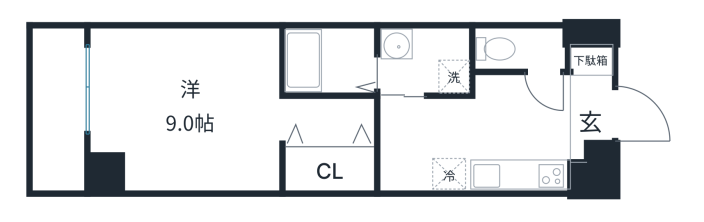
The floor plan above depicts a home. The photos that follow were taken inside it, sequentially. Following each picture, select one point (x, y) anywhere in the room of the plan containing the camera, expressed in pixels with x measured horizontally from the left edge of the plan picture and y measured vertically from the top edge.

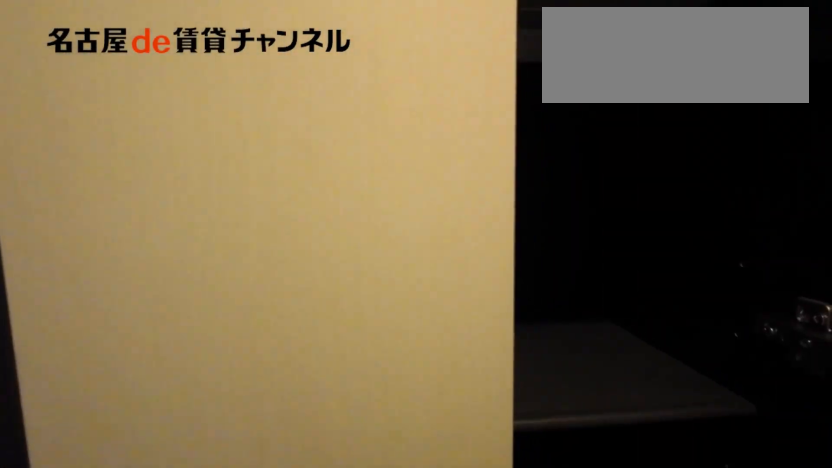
(590, 104)
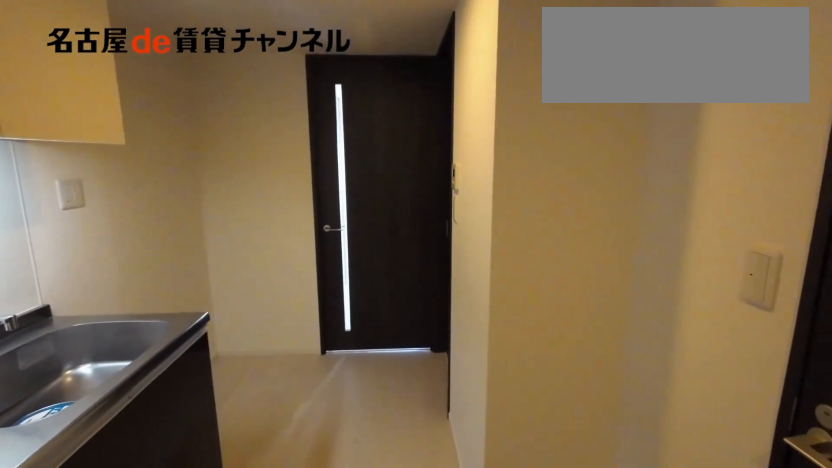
(590, 104)
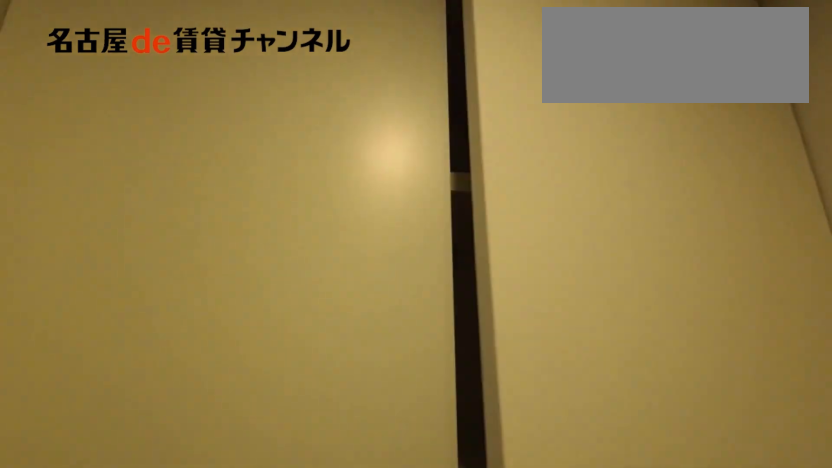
(520, 49)
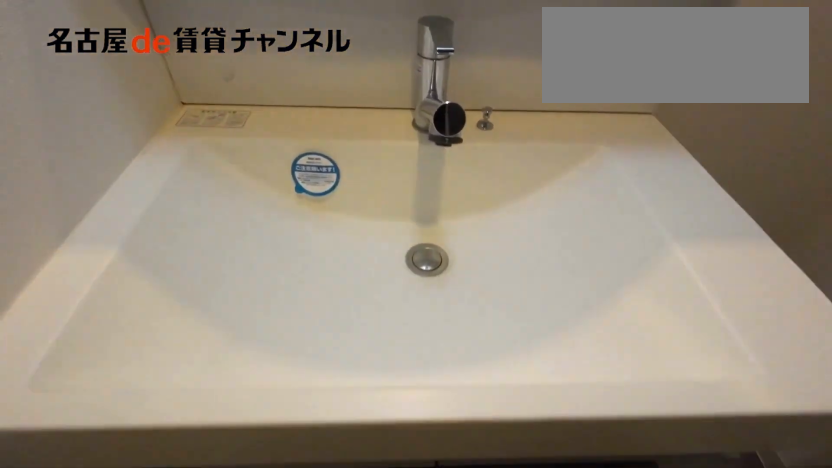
(426, 60)
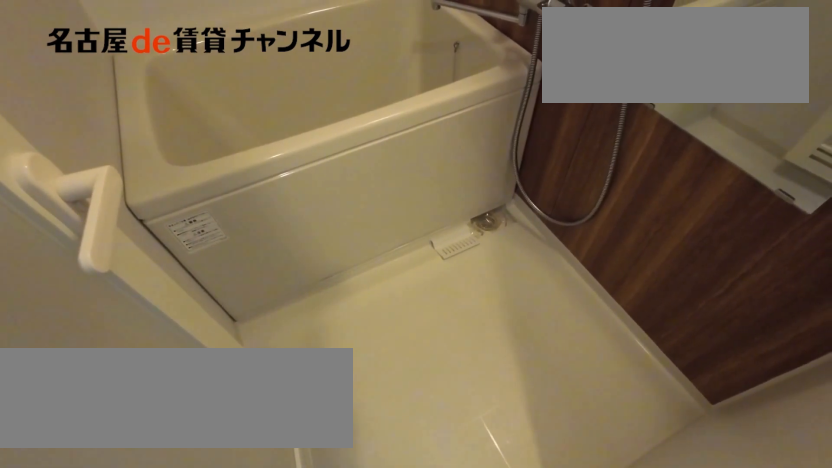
(329, 60)
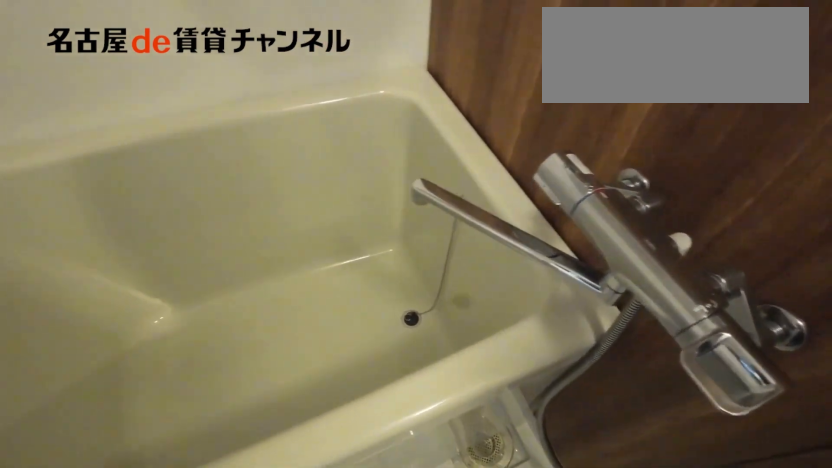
(329, 60)
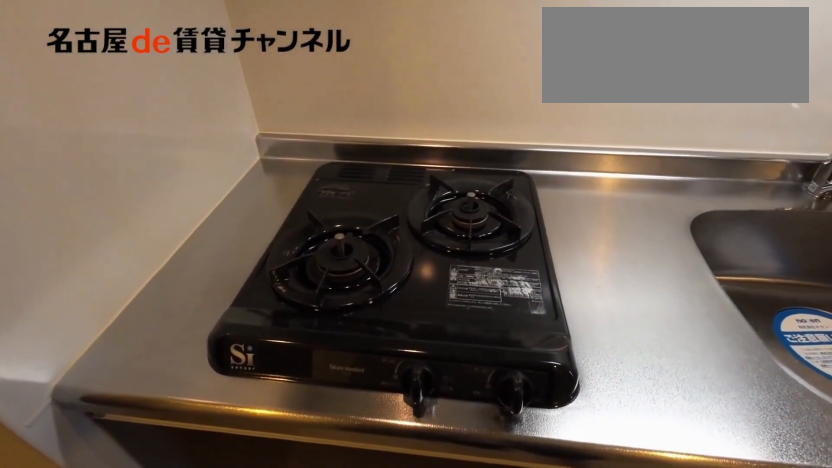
(503, 173)
